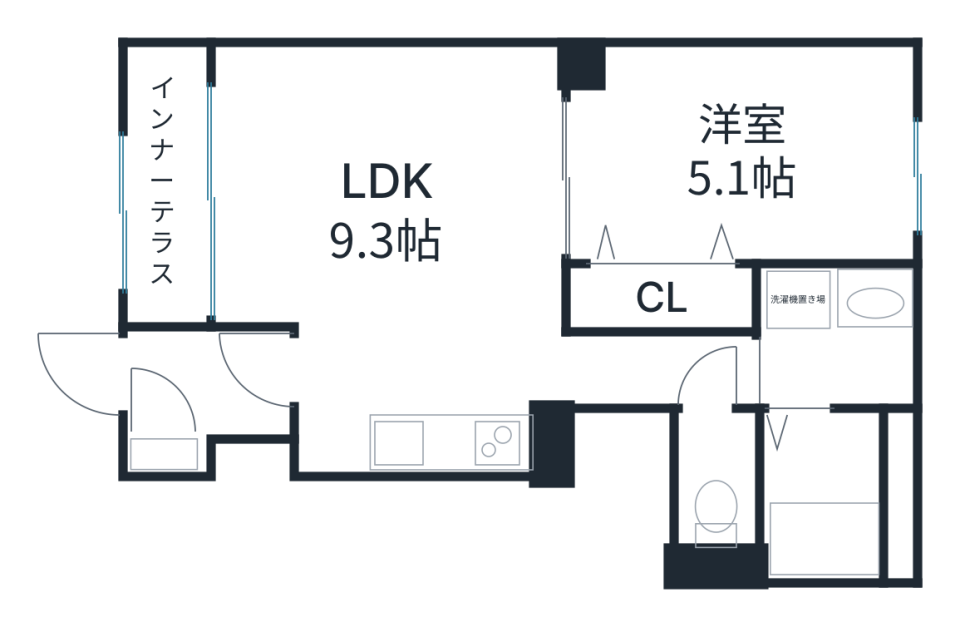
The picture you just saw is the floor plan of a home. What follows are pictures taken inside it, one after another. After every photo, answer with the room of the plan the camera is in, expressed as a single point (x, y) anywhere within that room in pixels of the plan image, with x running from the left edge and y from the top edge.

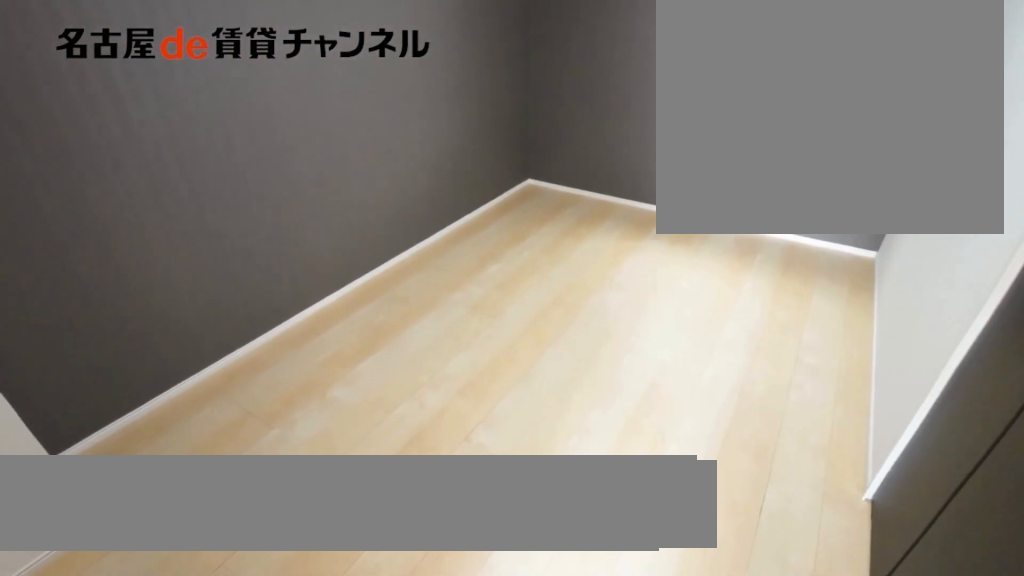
(736, 154)
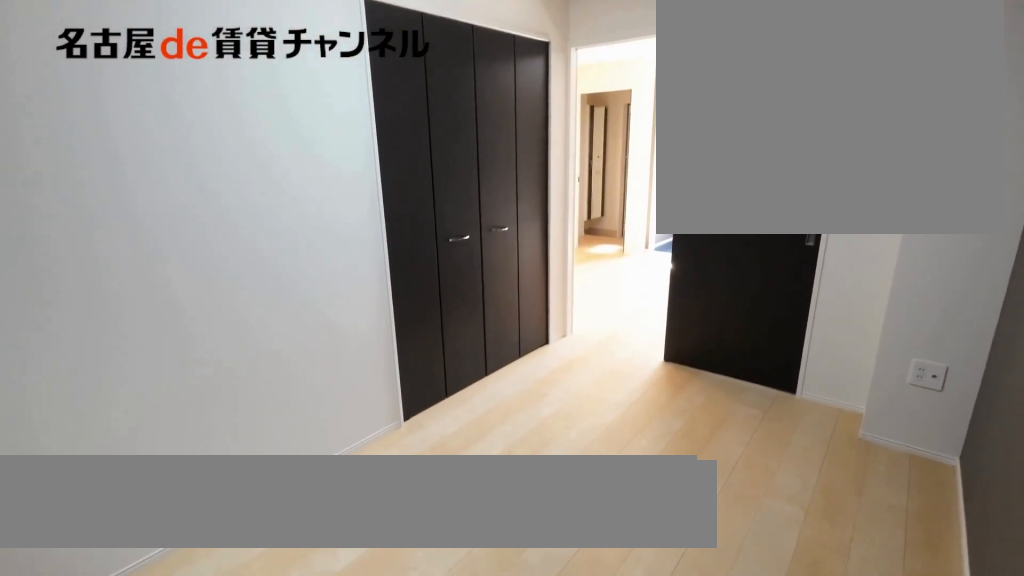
(736, 154)
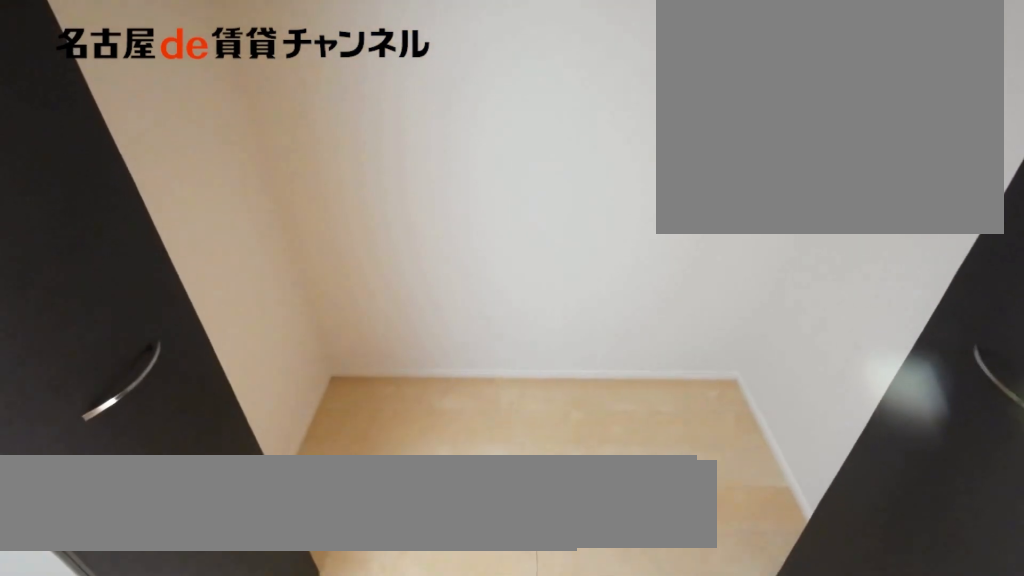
(661, 300)
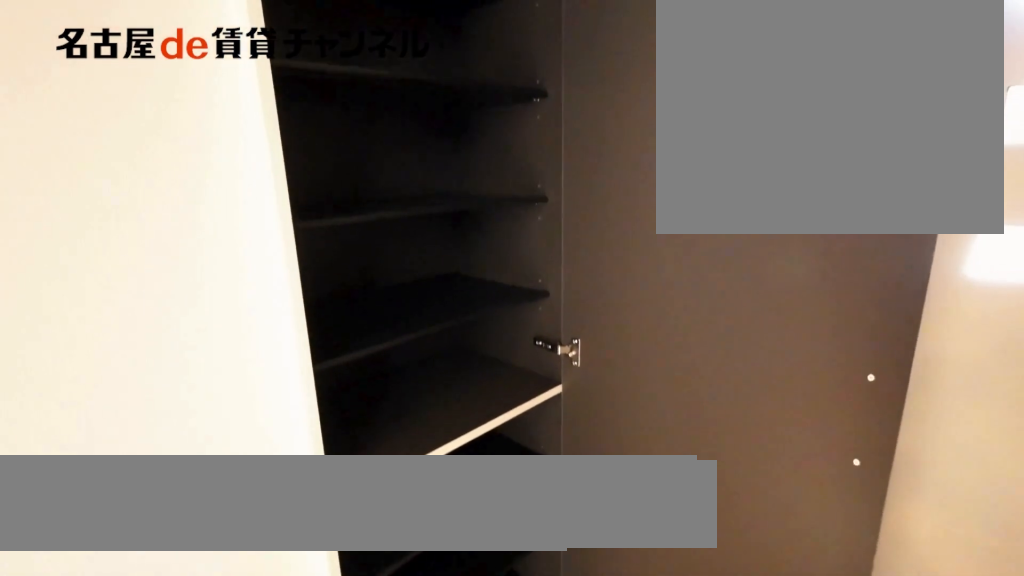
(169, 456)
